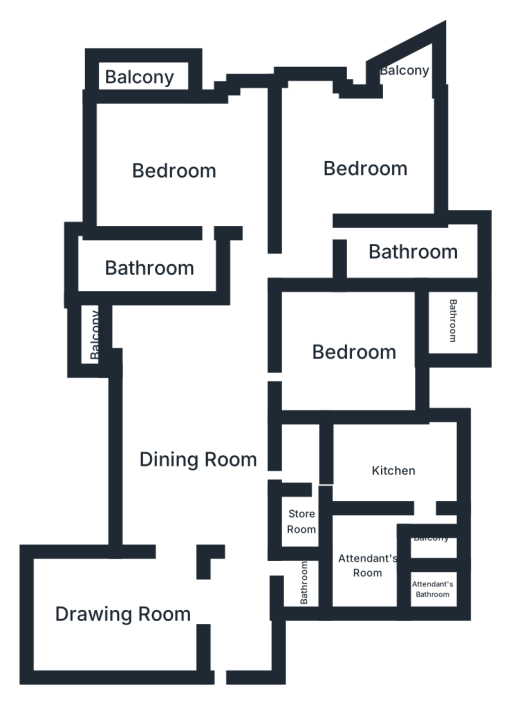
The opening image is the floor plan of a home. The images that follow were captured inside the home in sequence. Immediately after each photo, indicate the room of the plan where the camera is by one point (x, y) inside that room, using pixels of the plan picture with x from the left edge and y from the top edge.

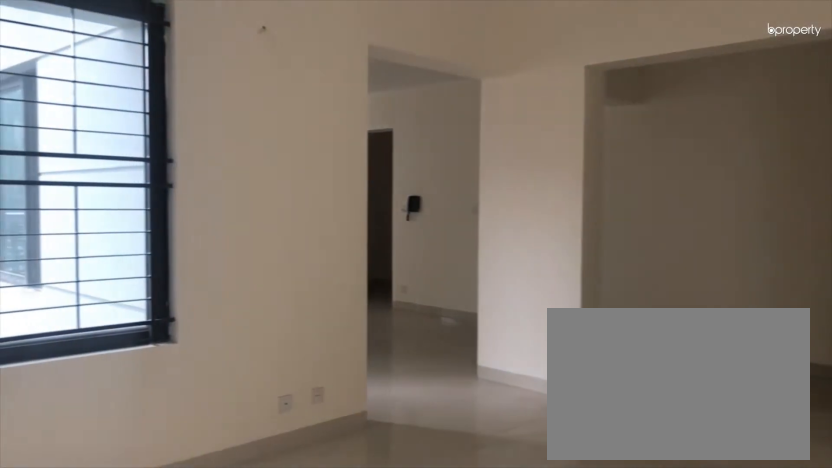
(129, 610)
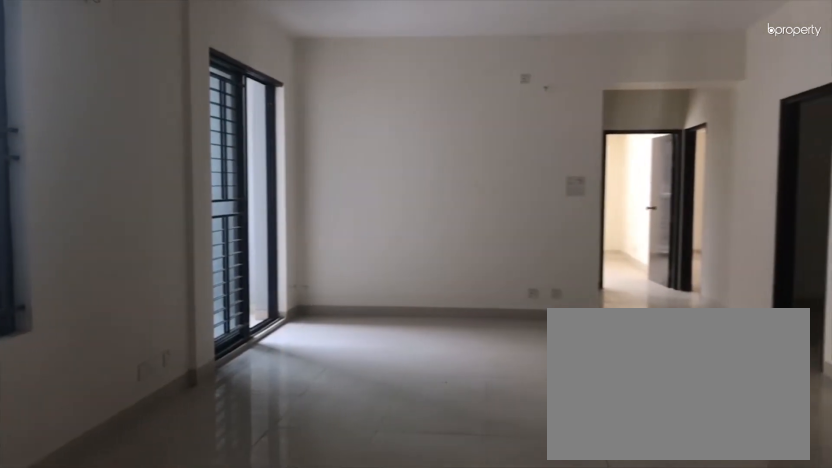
(200, 462)
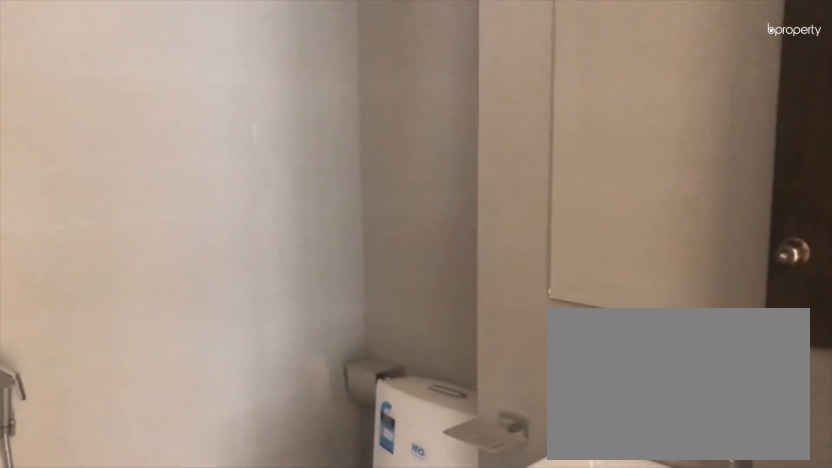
(305, 581)
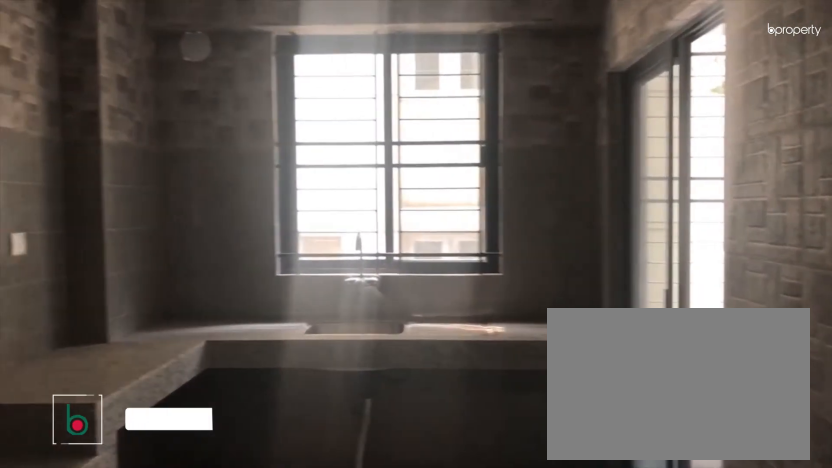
(398, 473)
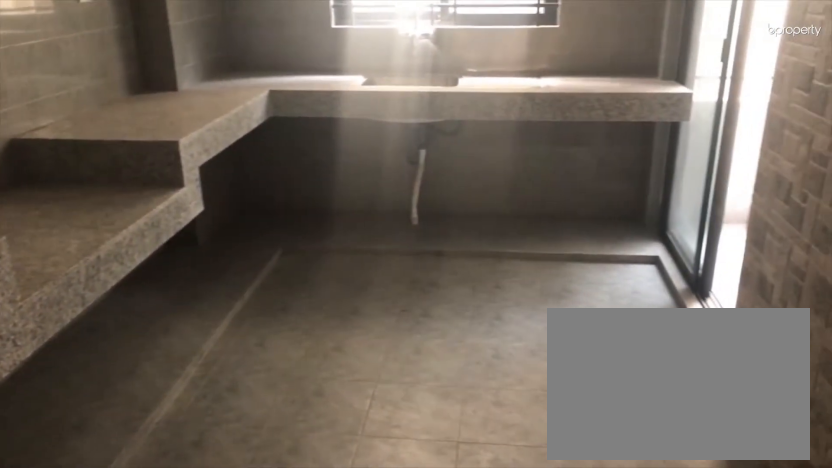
(398, 473)
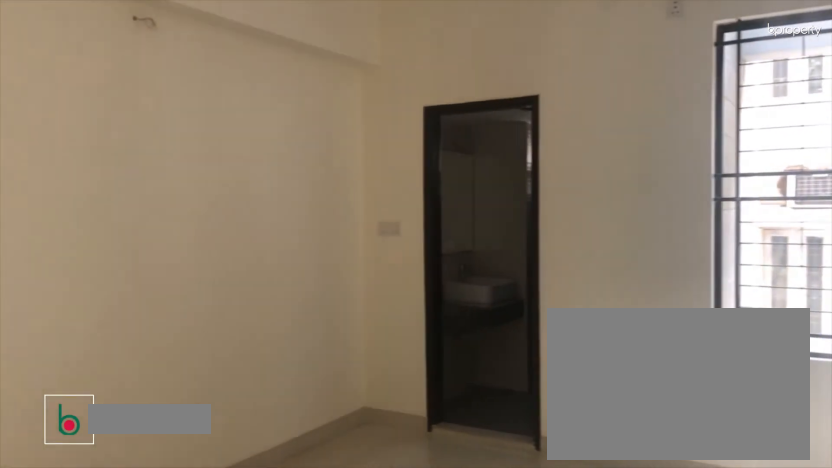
(352, 348)
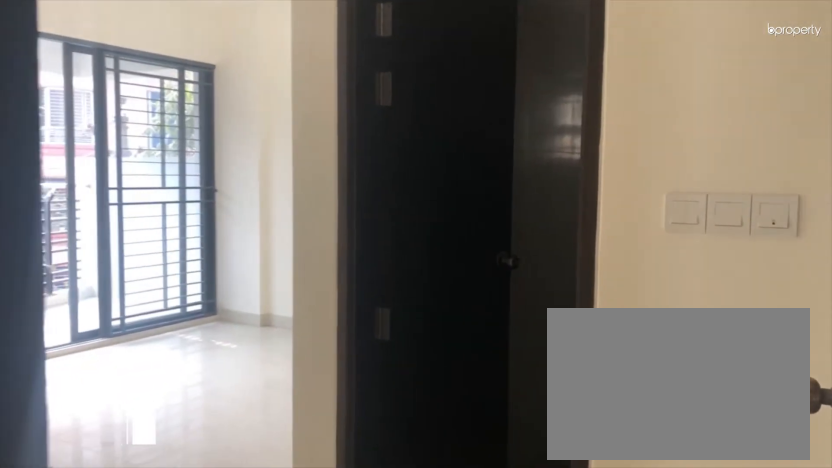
(365, 173)
